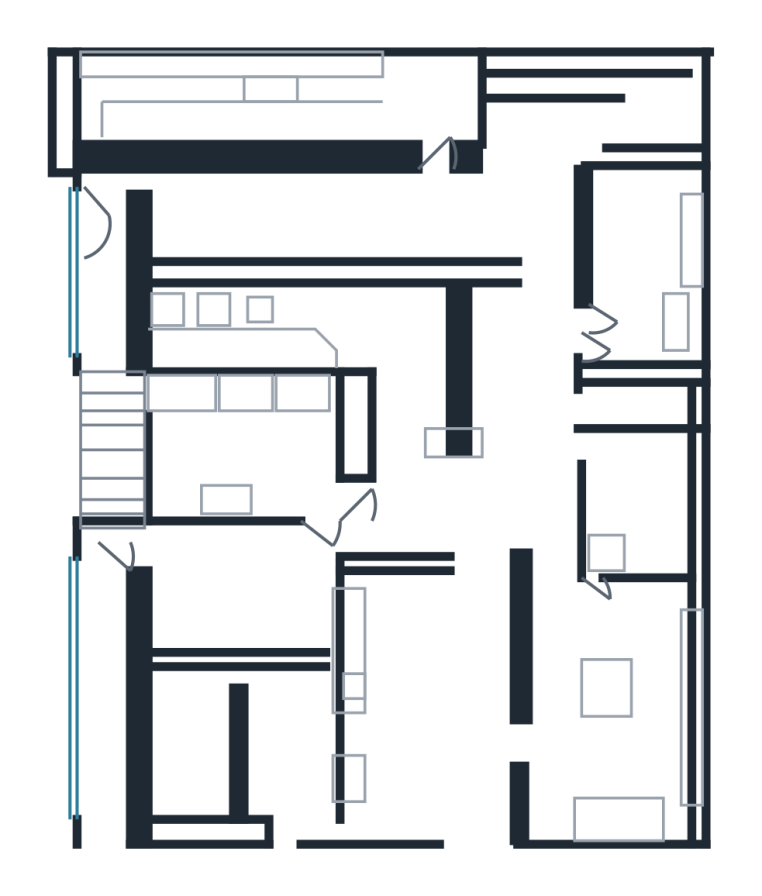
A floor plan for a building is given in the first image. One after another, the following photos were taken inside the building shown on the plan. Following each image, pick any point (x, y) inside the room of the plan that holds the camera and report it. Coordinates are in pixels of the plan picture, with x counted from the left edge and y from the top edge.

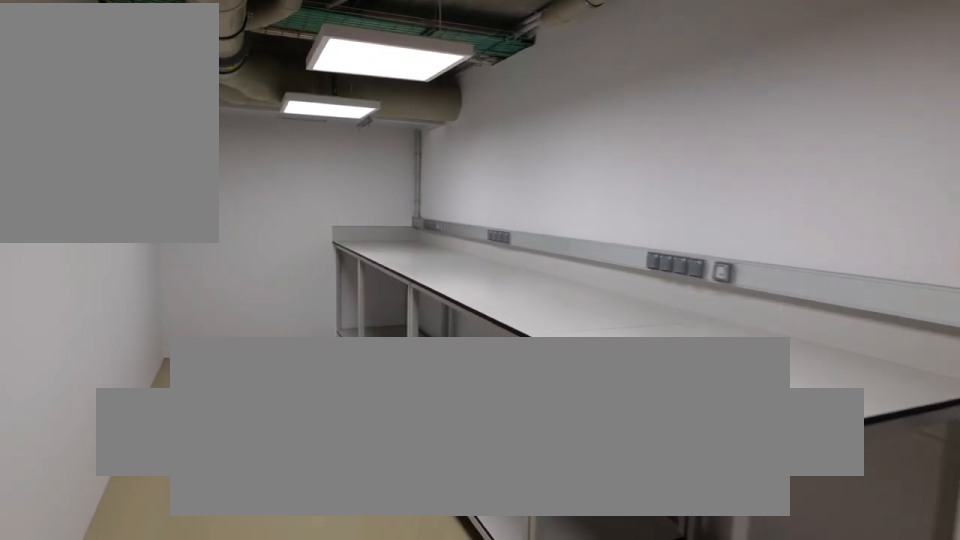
(237, 330)
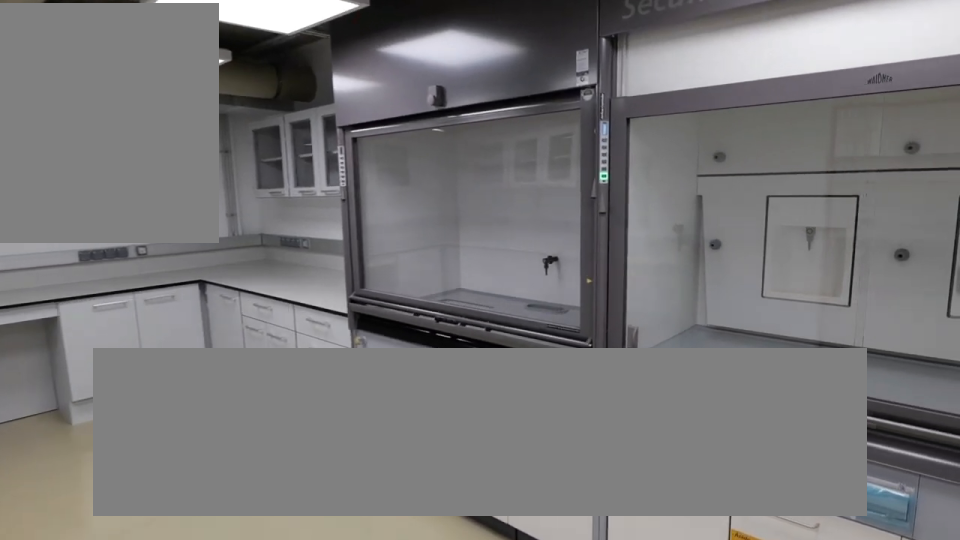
(237, 448)
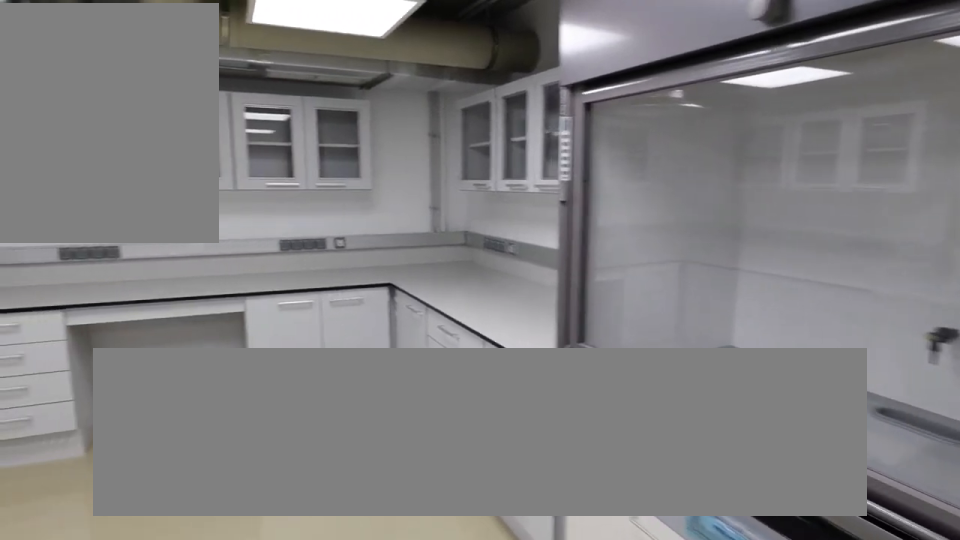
(237, 448)
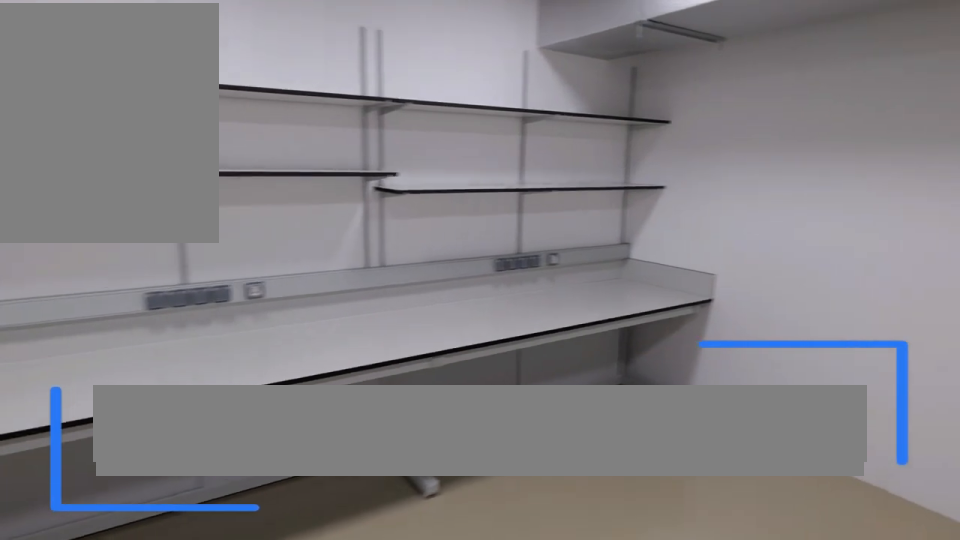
(236, 592)
